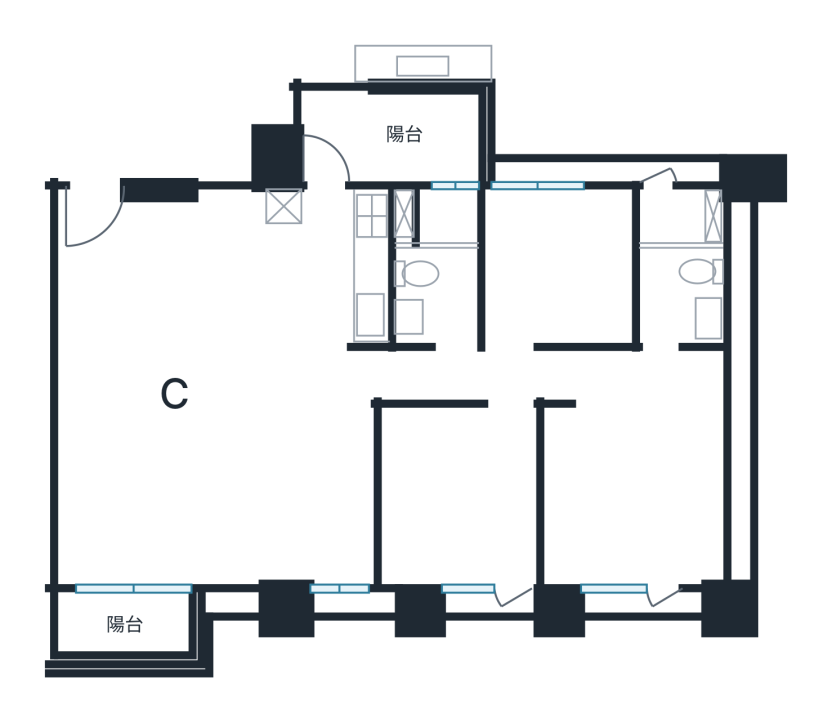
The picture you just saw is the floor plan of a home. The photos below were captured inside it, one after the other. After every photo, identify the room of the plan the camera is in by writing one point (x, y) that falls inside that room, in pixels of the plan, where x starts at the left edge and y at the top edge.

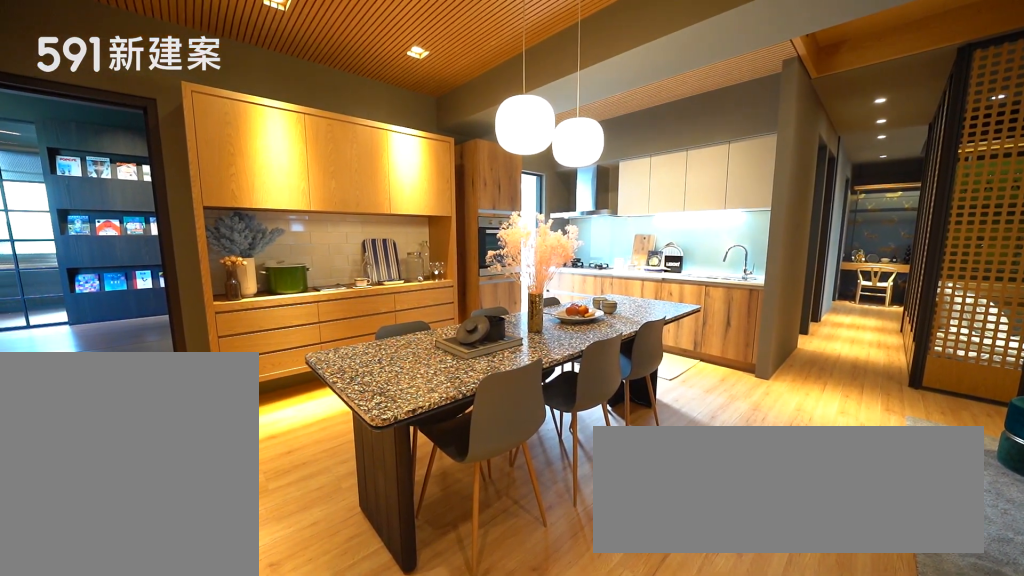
(216, 289)
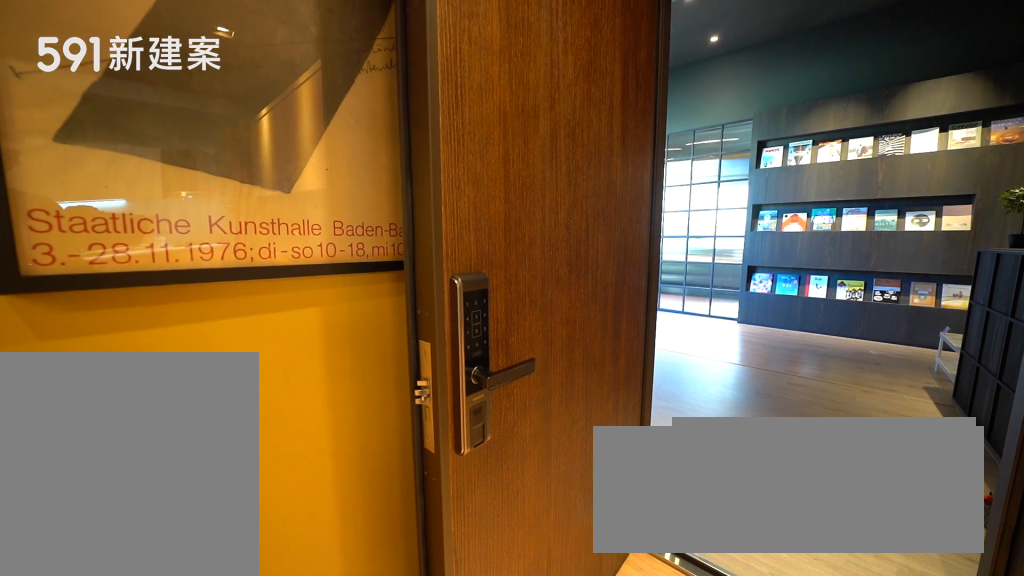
(99, 225)
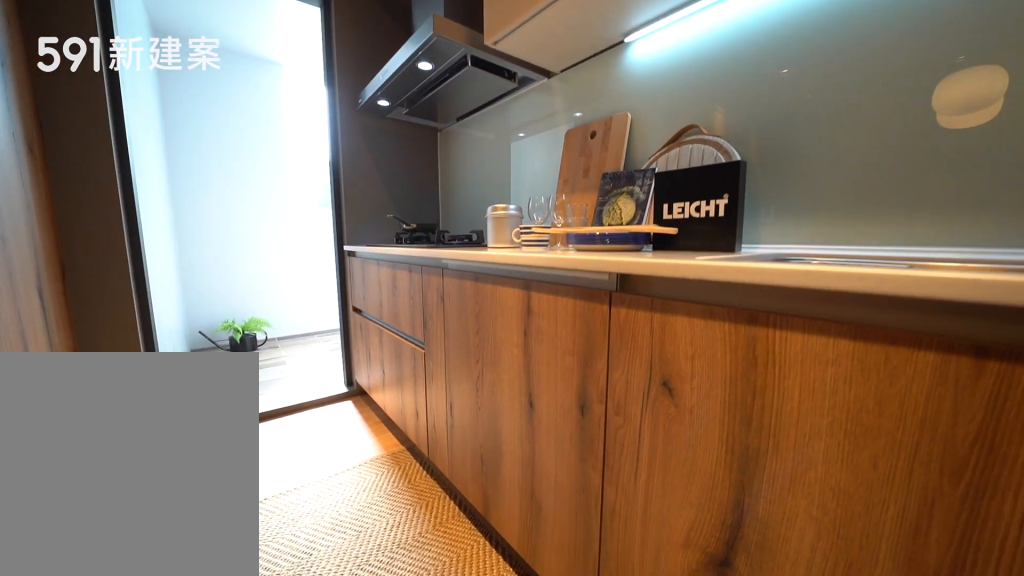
(330, 264)
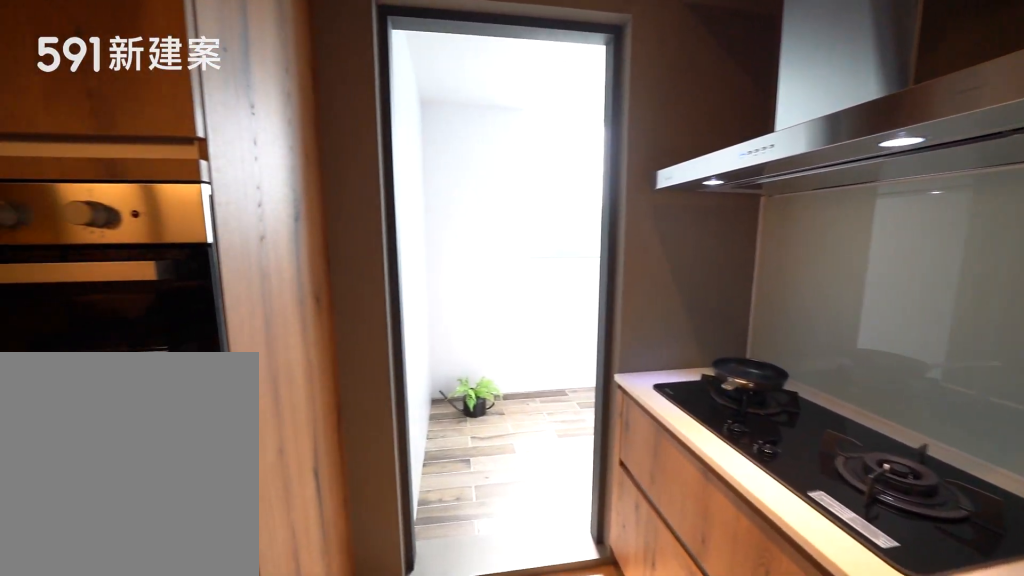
(330, 264)
